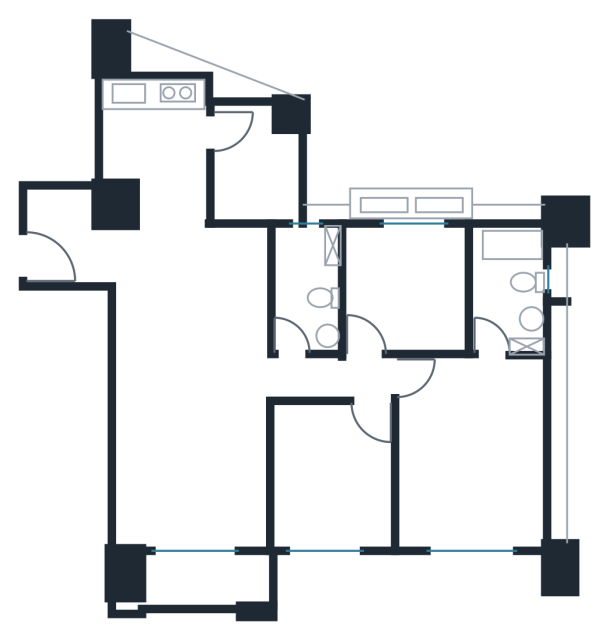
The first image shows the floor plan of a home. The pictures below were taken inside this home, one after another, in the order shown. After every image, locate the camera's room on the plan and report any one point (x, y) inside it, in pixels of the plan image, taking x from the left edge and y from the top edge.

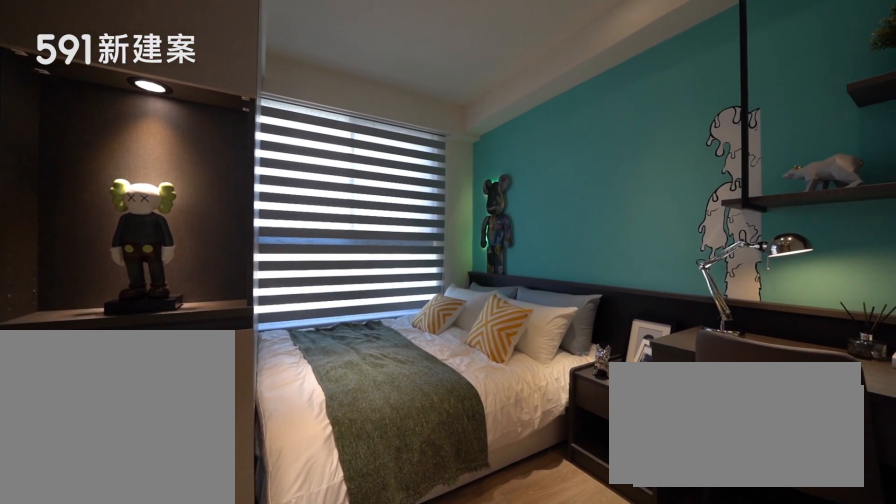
(329, 479)
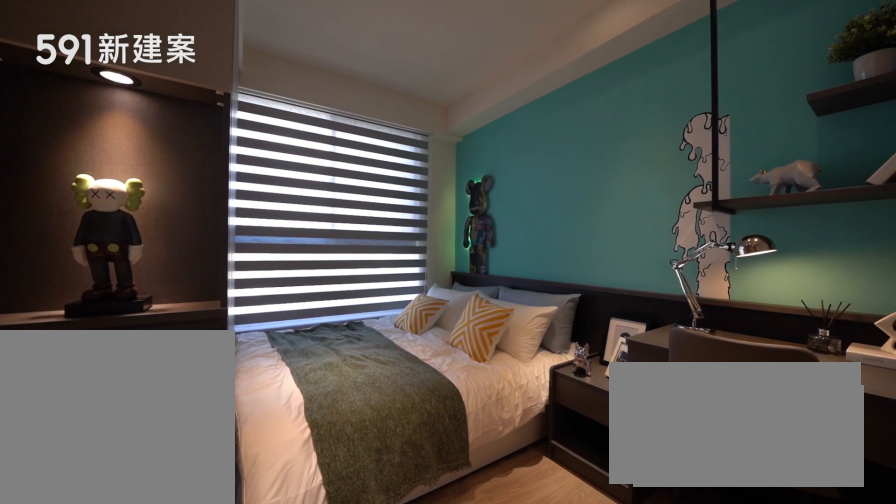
(329, 479)
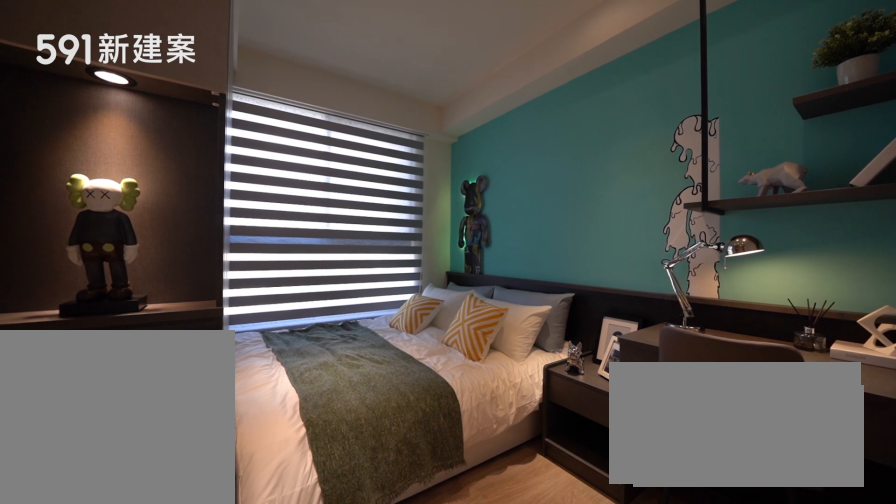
(329, 479)
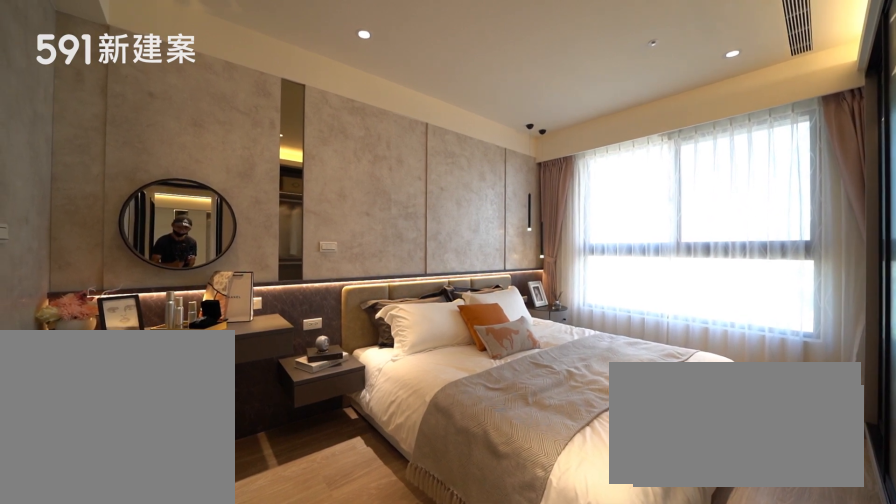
(471, 456)
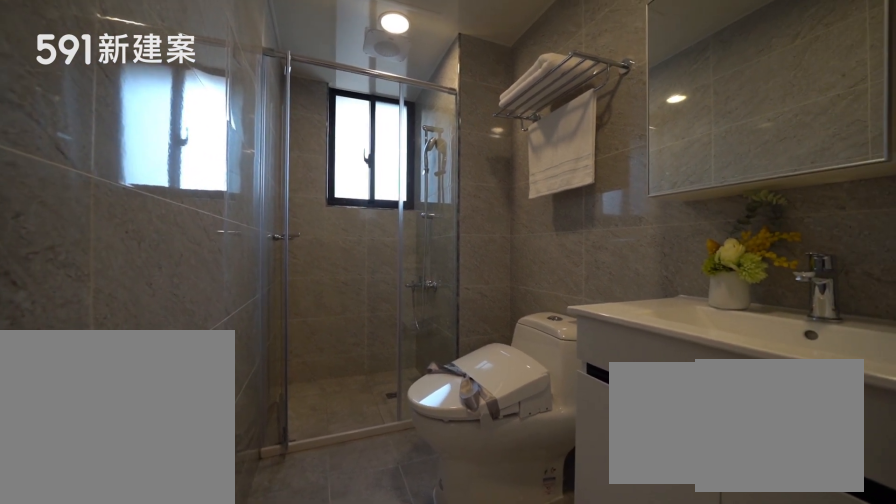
(307, 290)
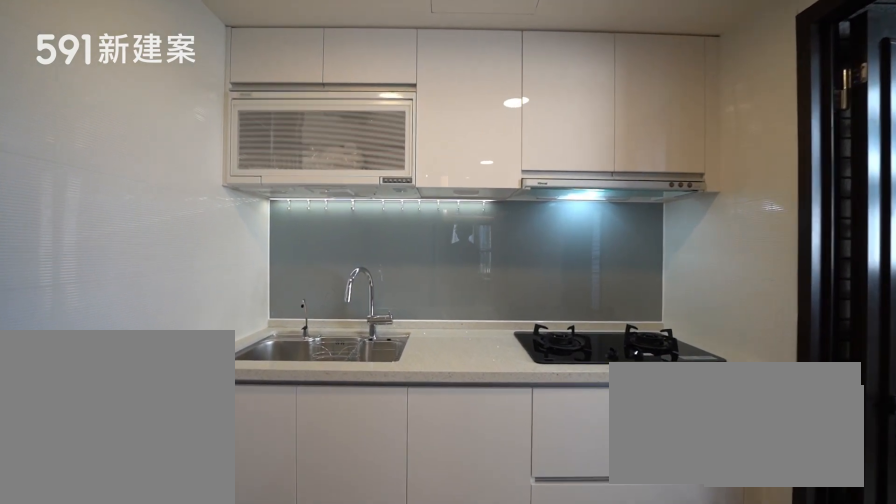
(155, 139)
